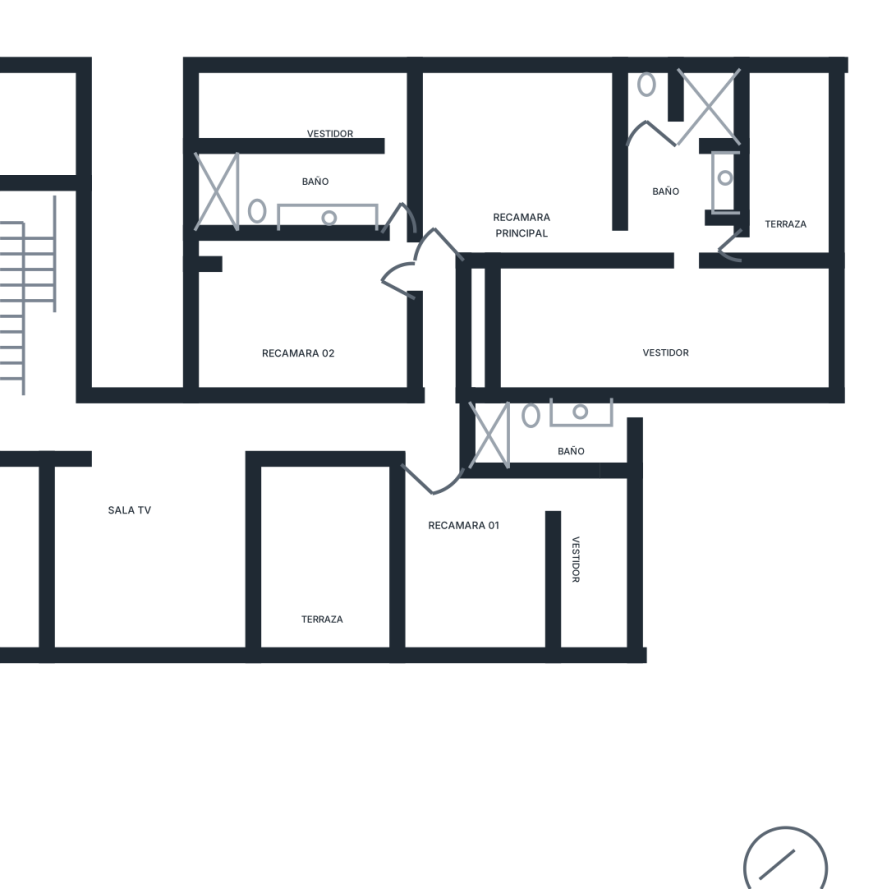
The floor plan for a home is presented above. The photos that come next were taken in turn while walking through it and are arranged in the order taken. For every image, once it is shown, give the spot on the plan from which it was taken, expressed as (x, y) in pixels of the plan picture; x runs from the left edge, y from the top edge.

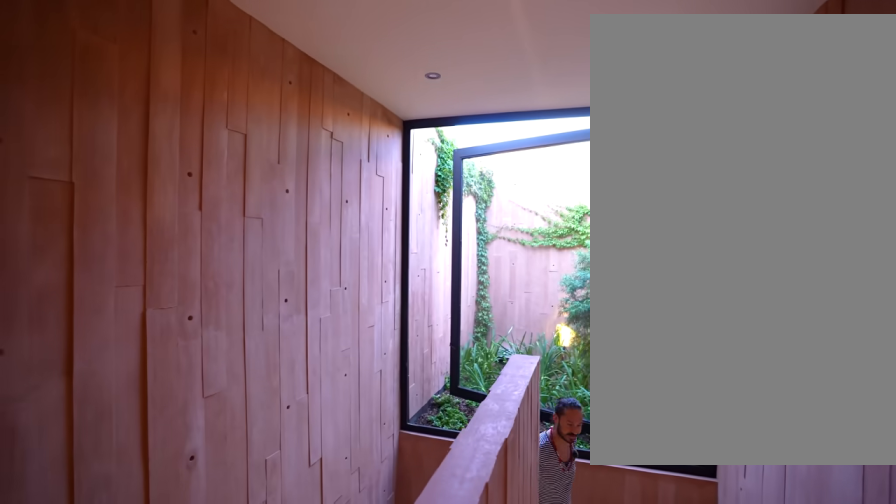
(54, 330)
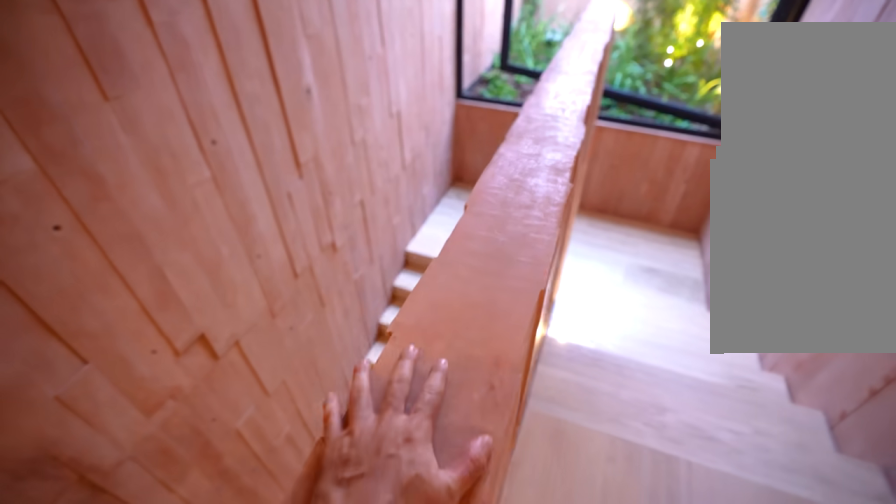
(35, 413)
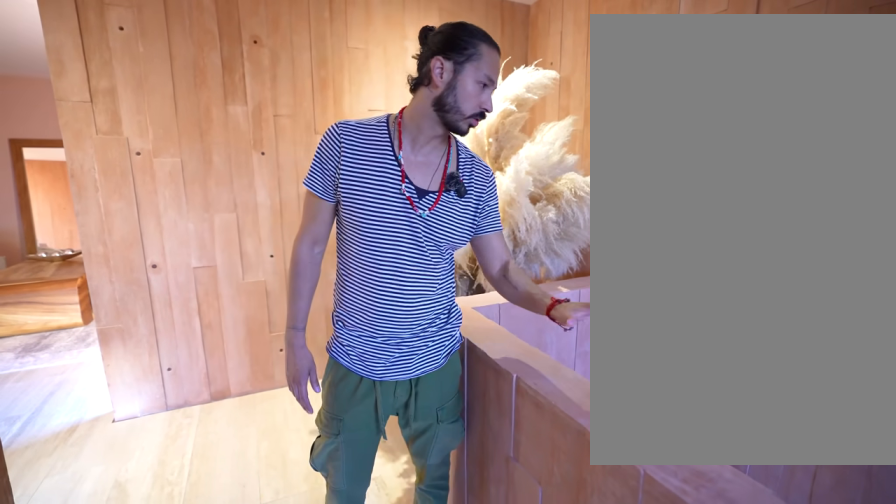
(40, 406)
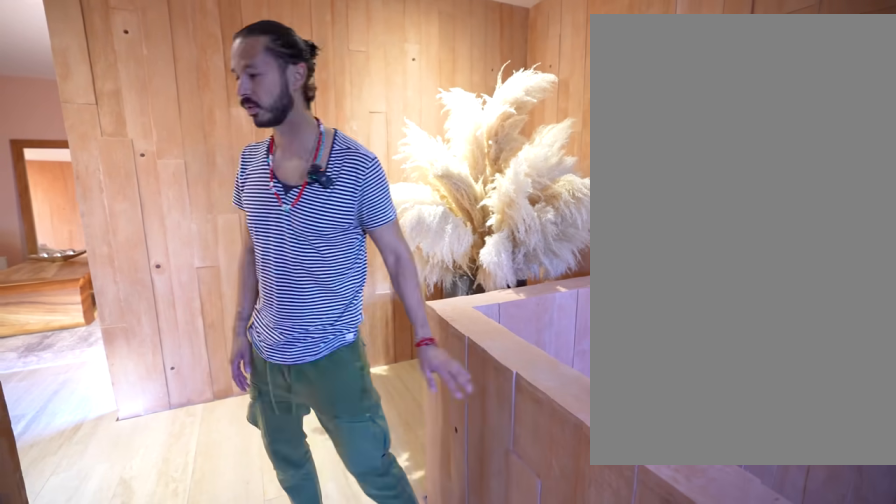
(41, 405)
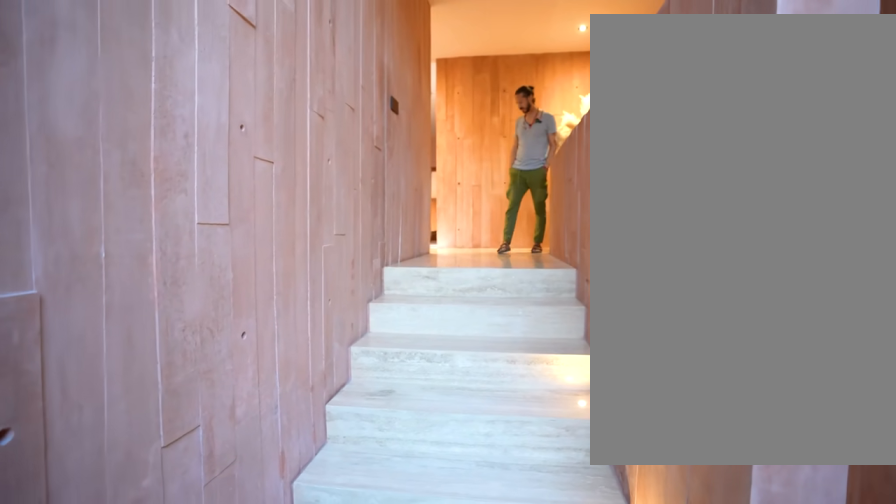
(57, 289)
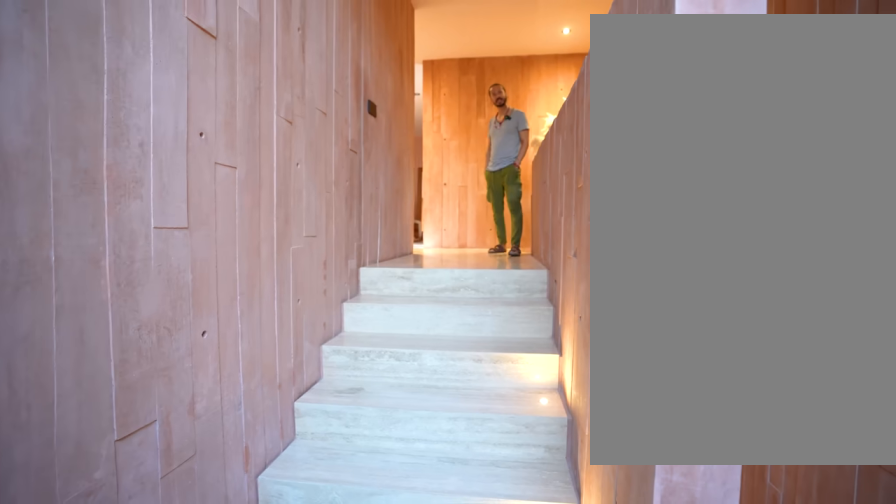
(57, 289)
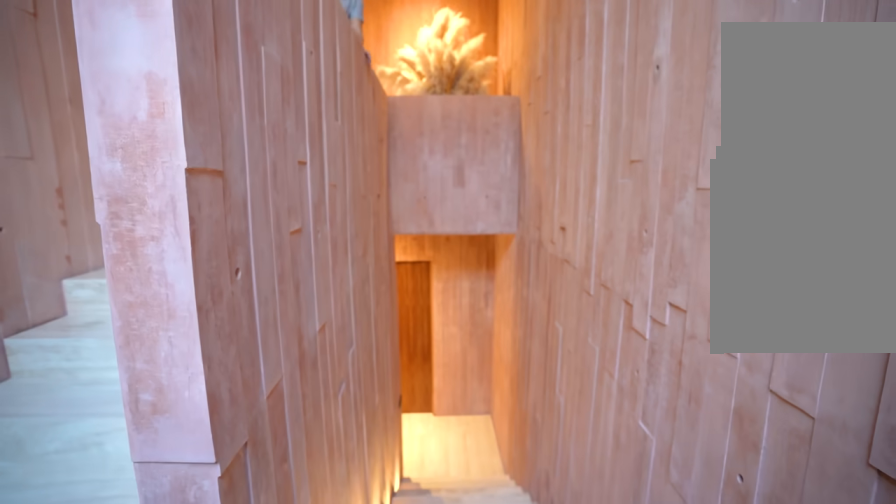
(56, 290)
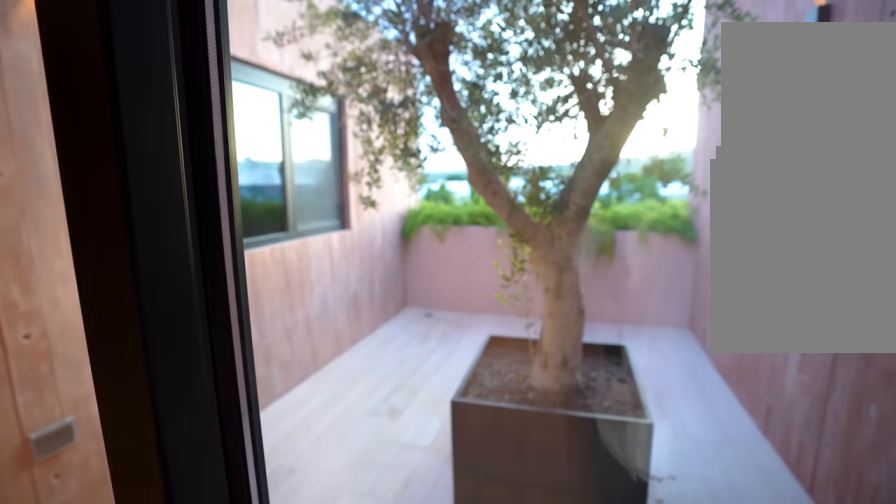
(277, 433)
